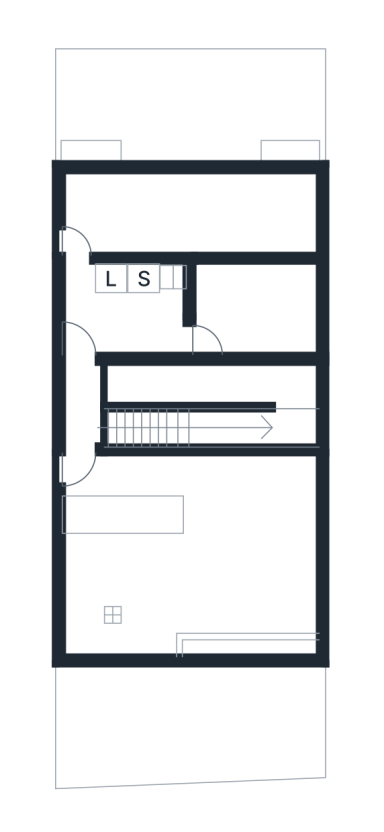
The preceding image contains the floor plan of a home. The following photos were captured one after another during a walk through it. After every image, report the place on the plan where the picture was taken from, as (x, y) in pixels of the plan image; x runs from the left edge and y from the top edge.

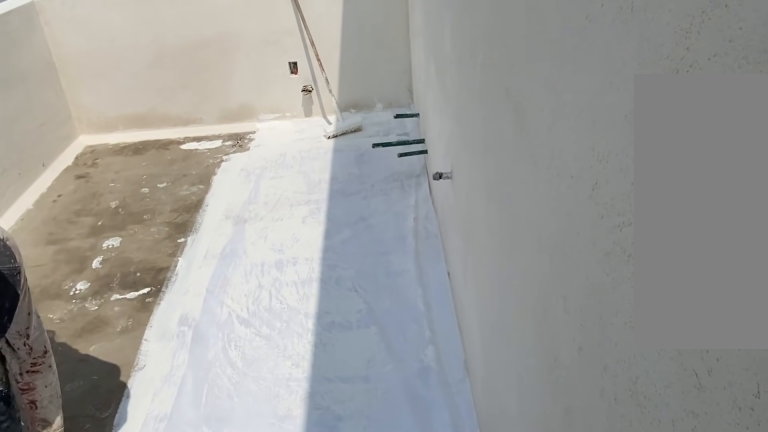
(171, 228)
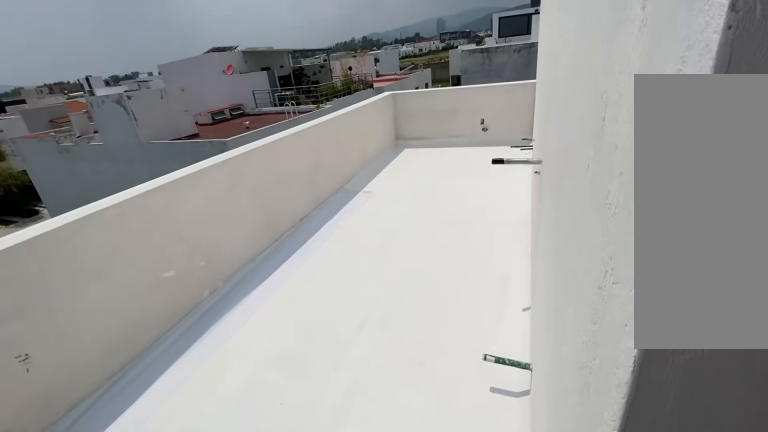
(74, 246)
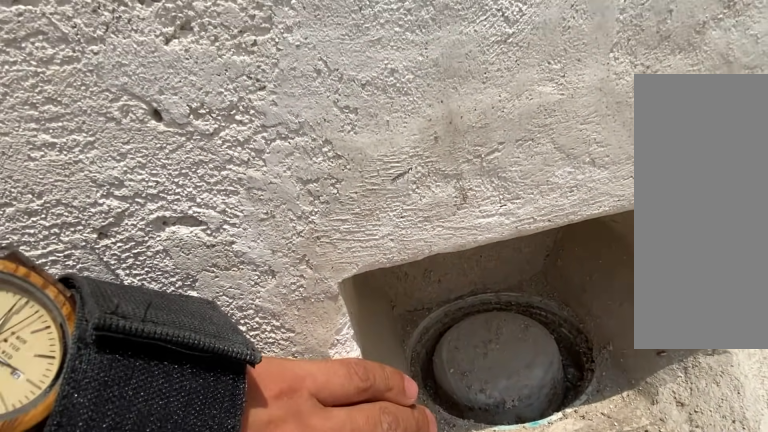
(71, 192)
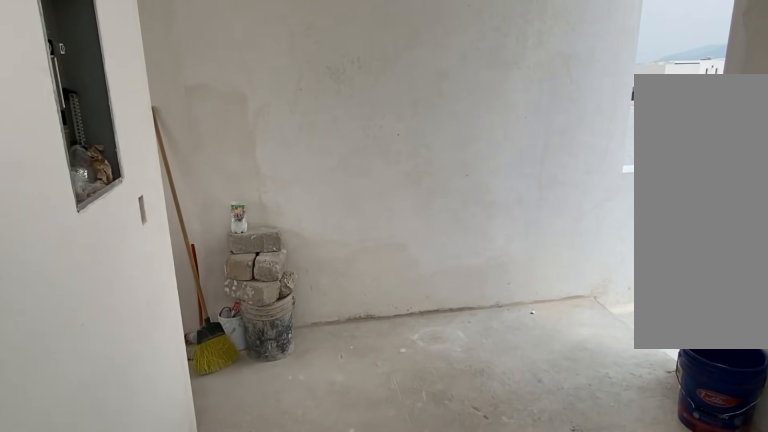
(218, 320)
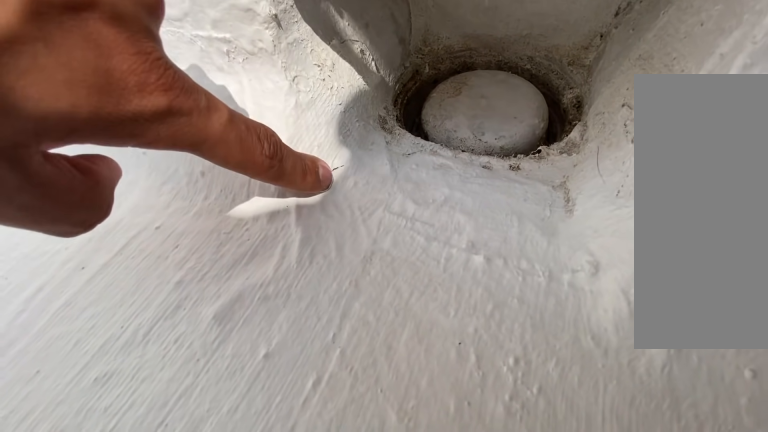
(71, 189)
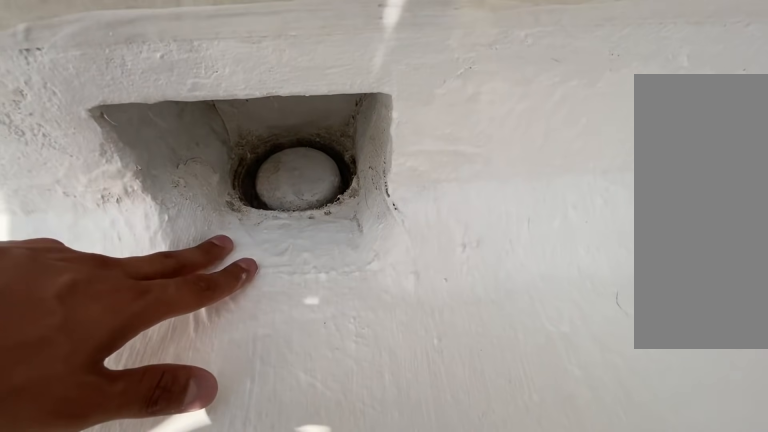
(73, 187)
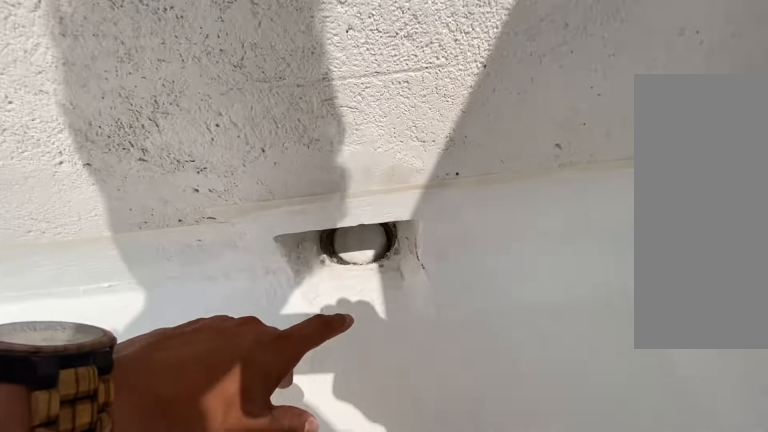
(73, 187)
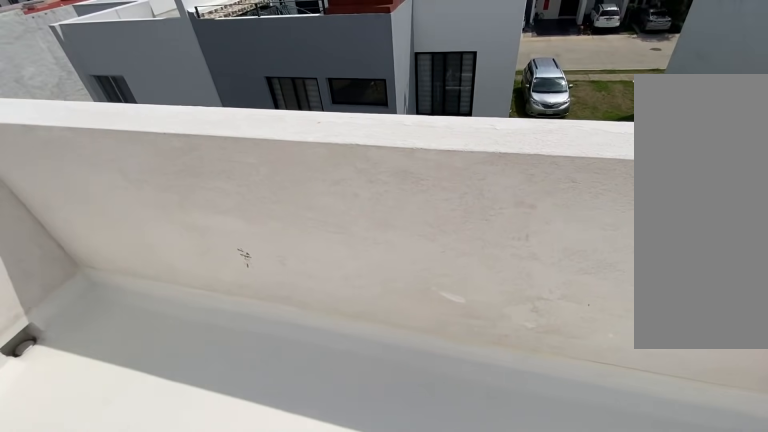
(142, 207)
